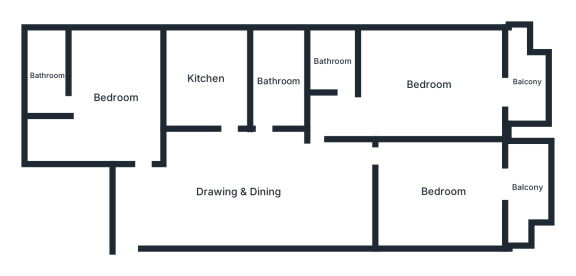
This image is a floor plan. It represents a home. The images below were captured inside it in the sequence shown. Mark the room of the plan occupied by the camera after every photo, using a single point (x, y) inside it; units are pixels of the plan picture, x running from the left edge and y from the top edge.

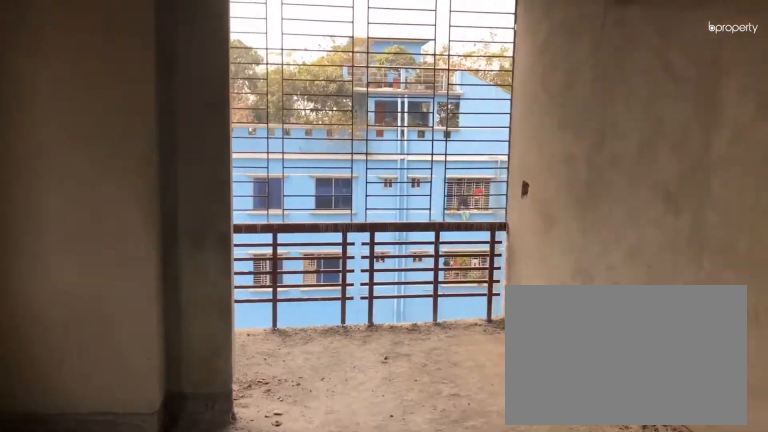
(428, 83)
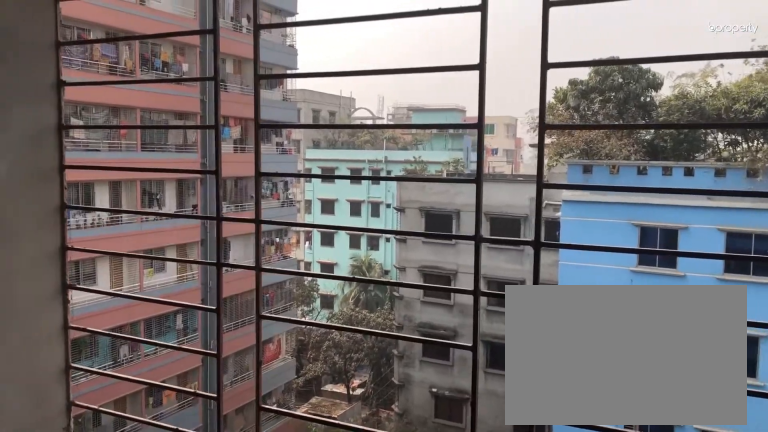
(526, 82)
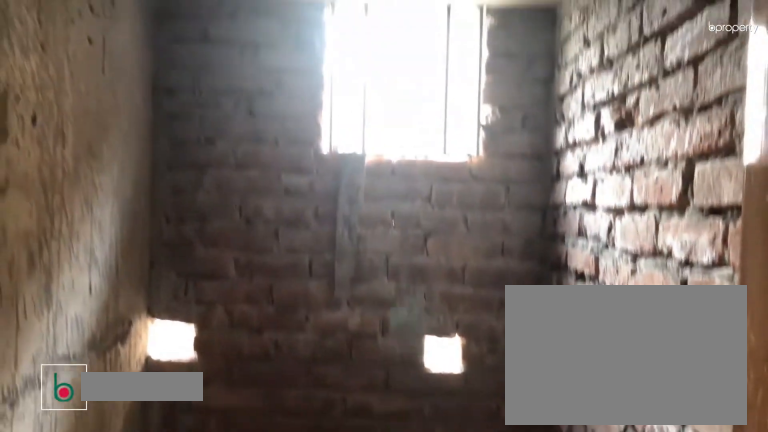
(332, 61)
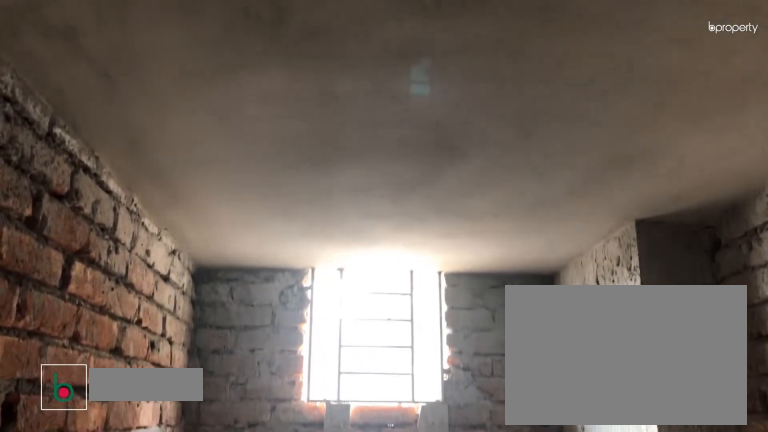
(278, 80)
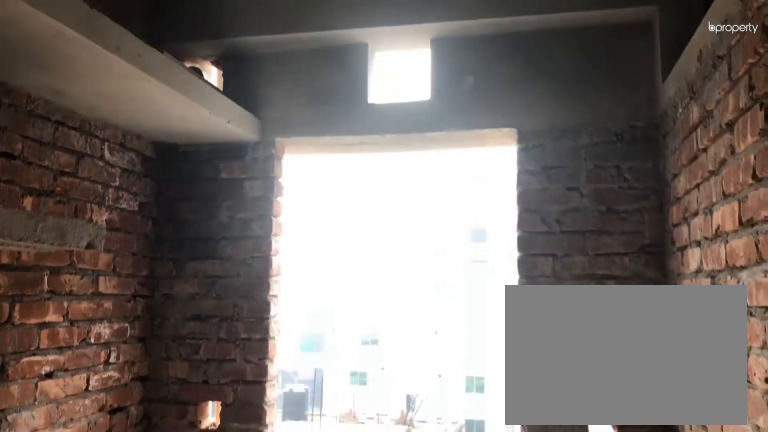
(206, 78)
